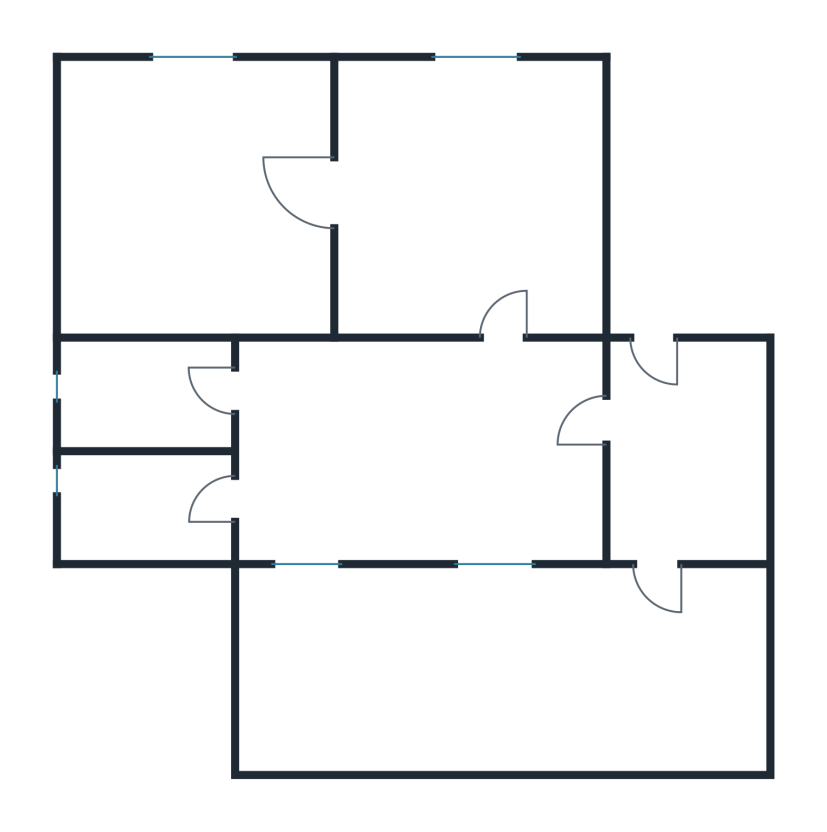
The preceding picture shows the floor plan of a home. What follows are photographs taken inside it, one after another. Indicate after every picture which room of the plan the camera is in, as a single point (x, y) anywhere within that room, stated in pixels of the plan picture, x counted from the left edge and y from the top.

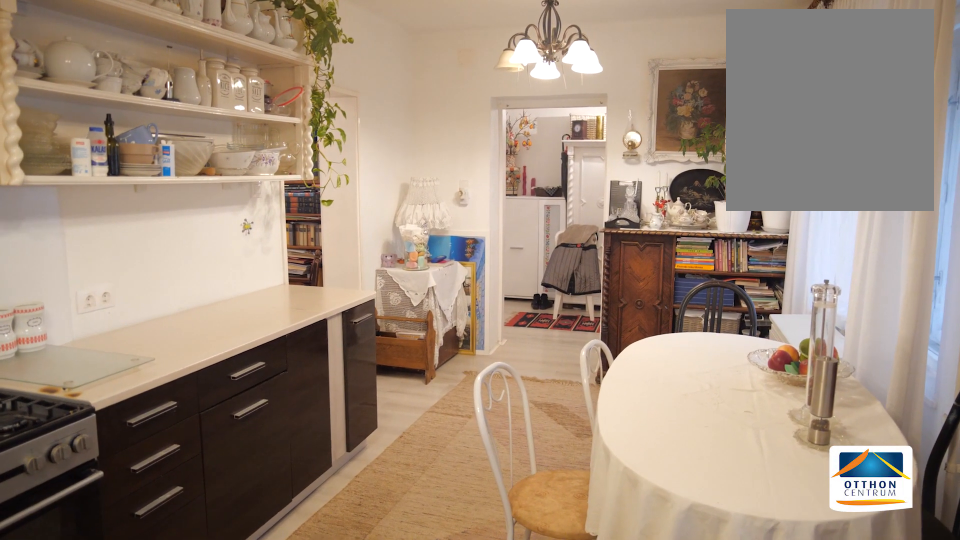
(405, 454)
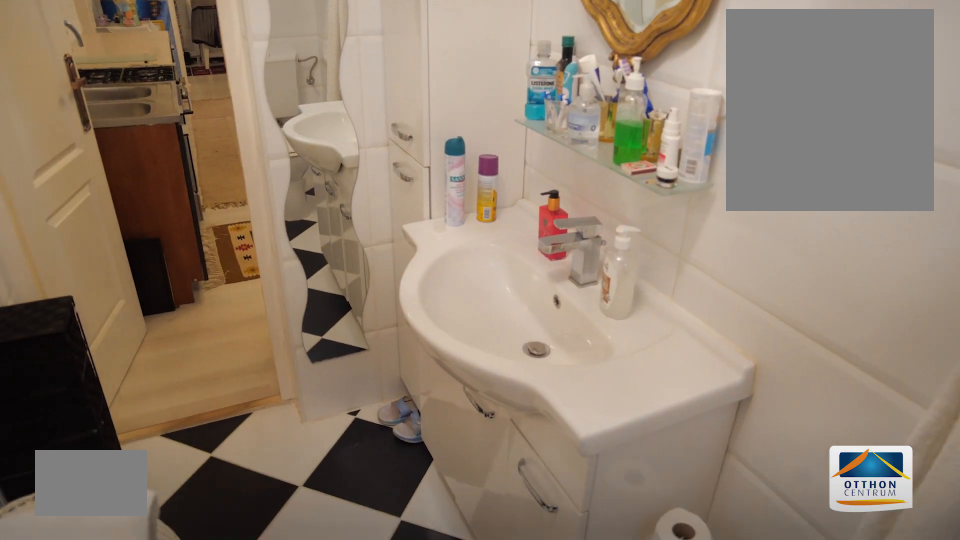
(149, 394)
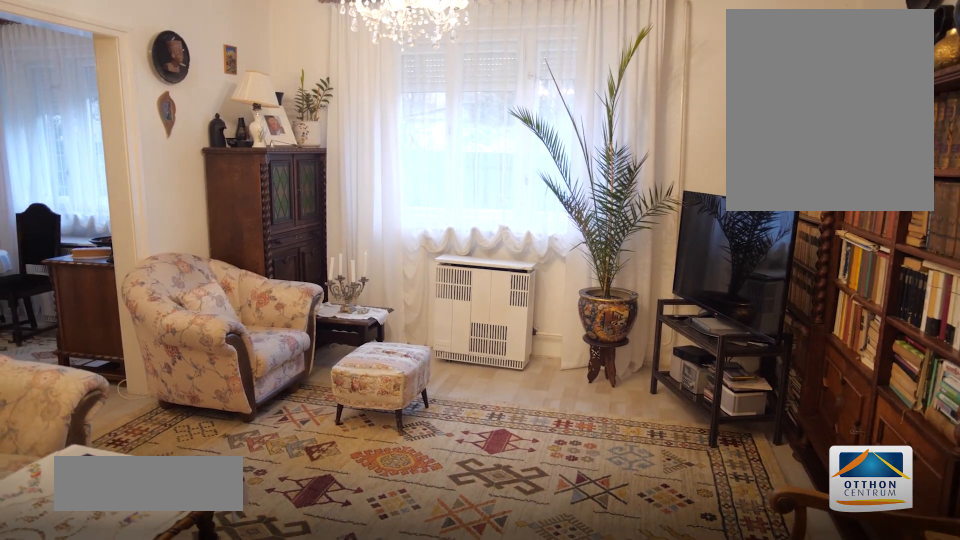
(472, 193)
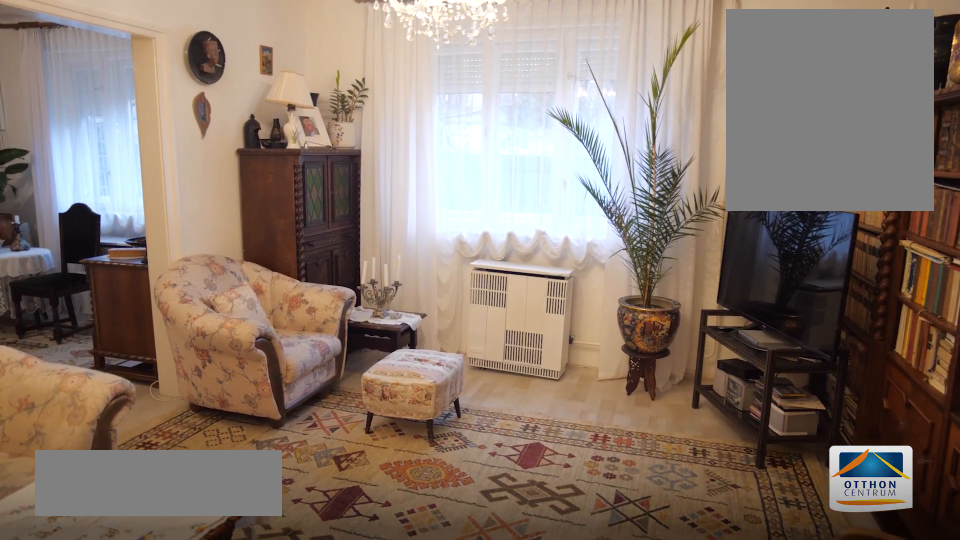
(474, 195)
